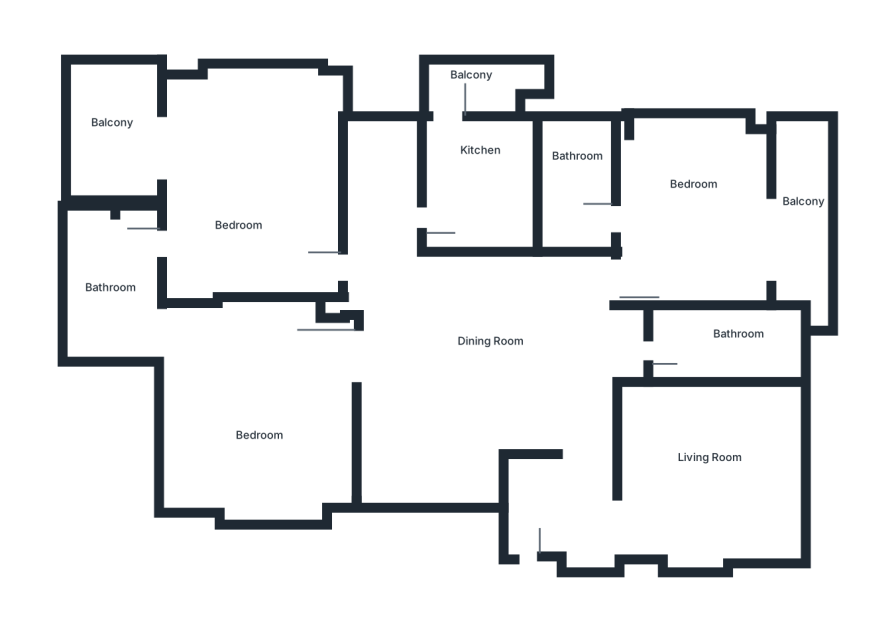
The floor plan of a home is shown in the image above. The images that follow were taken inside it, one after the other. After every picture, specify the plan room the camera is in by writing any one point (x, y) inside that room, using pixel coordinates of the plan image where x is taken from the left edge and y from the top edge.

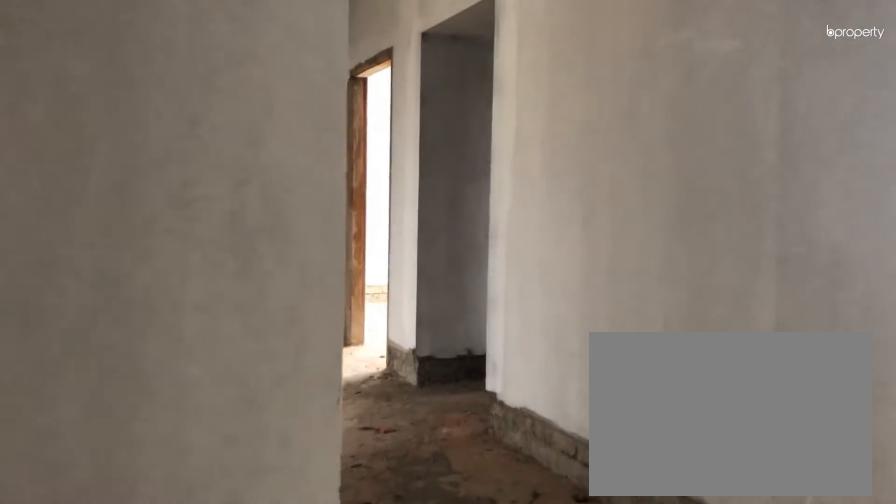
(558, 500)
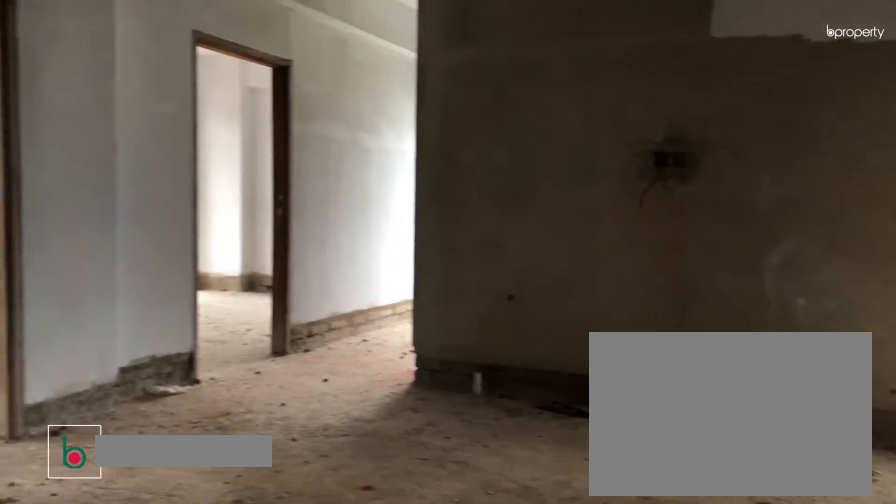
(488, 371)
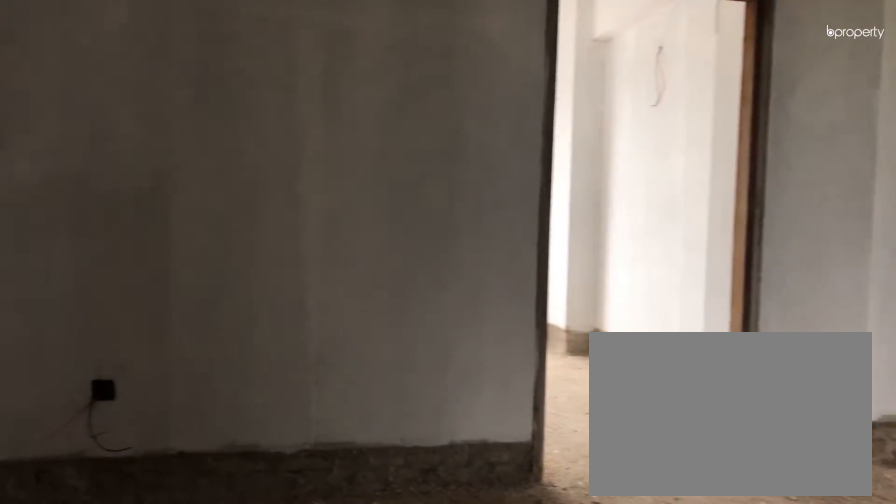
(488, 371)
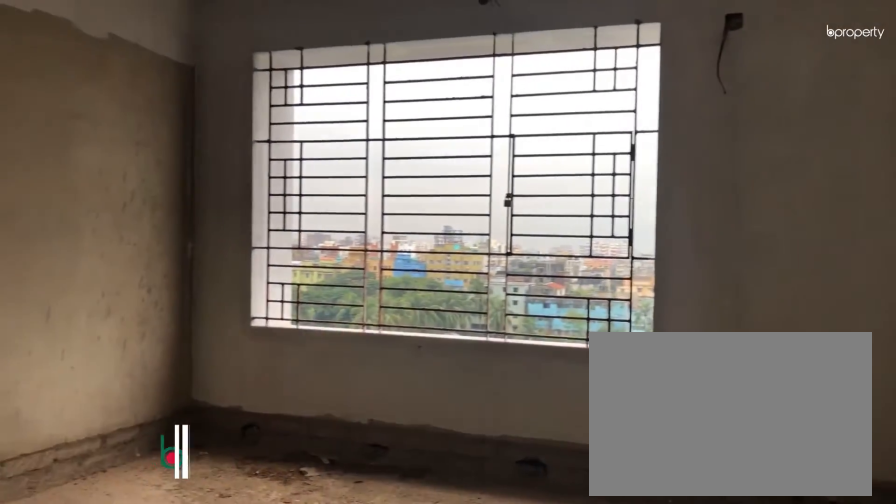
(708, 462)
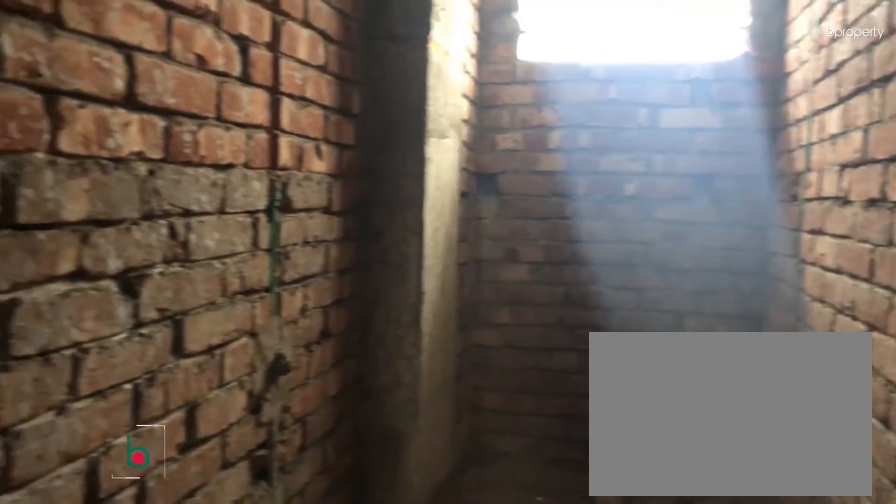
(740, 347)
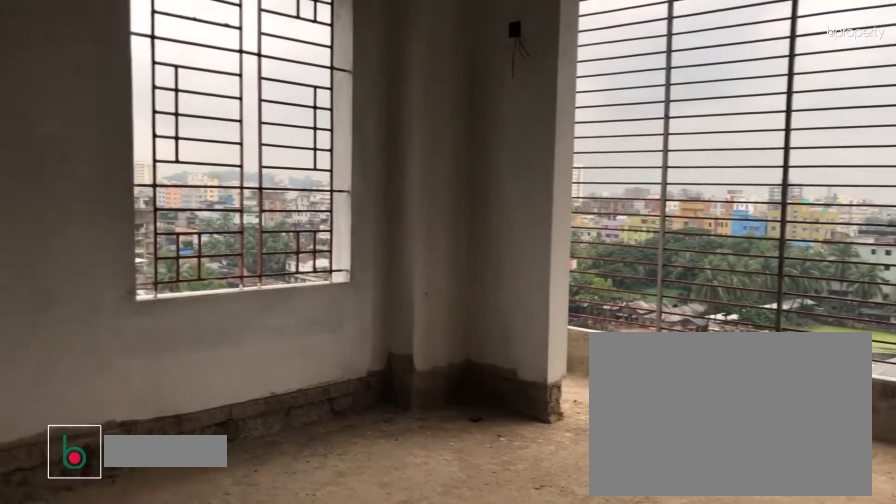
(699, 204)
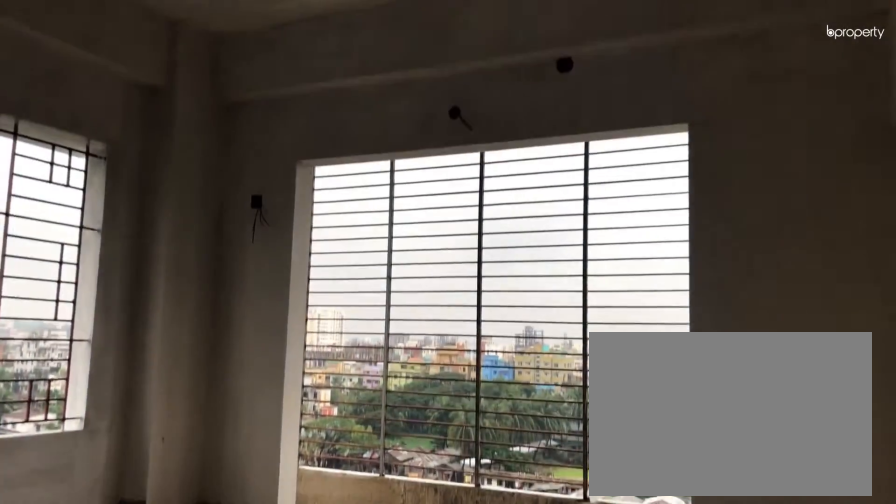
(699, 204)
